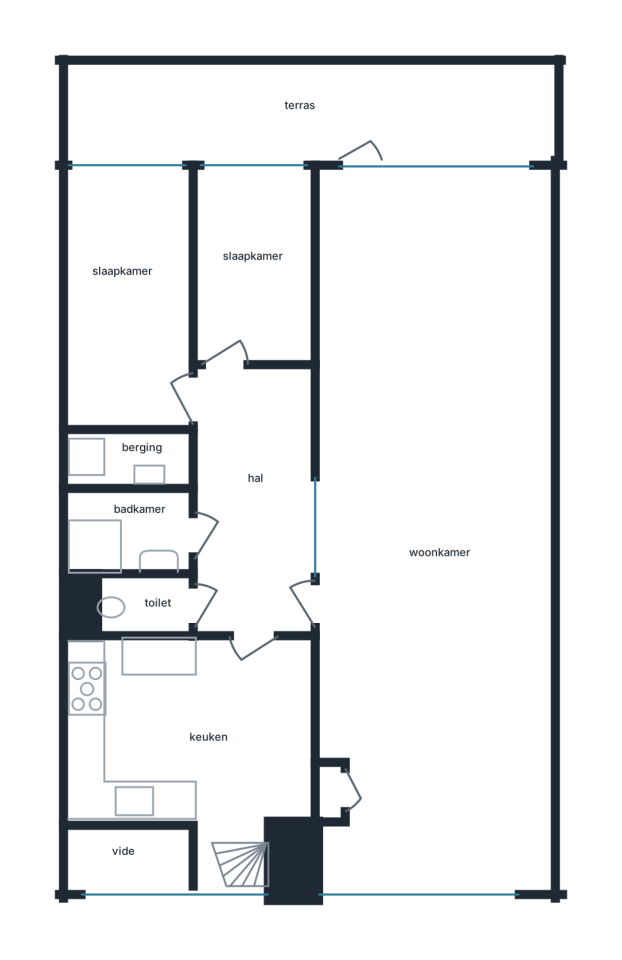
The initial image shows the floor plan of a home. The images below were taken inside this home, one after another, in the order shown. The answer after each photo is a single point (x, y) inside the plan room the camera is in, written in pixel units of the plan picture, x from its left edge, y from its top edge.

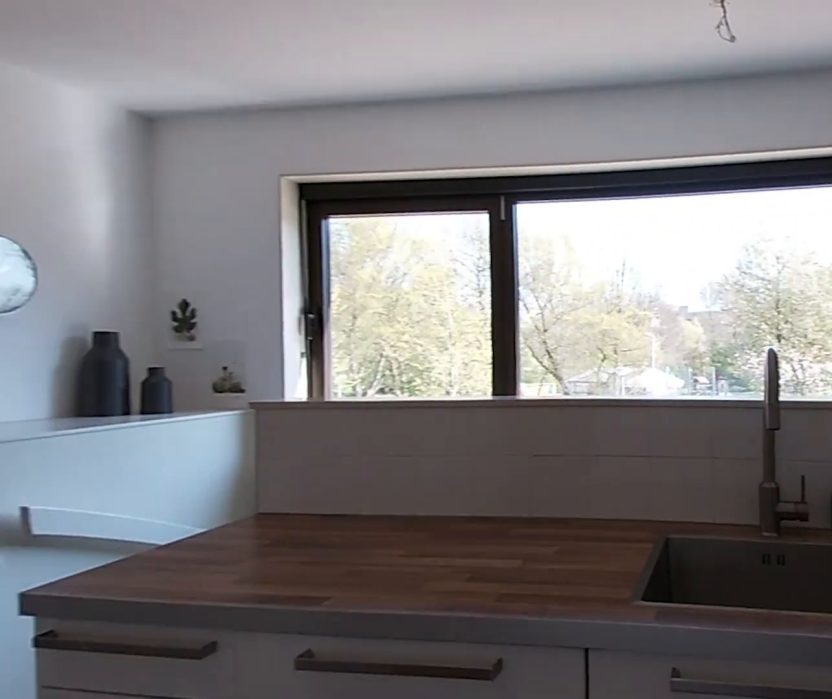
(193, 735)
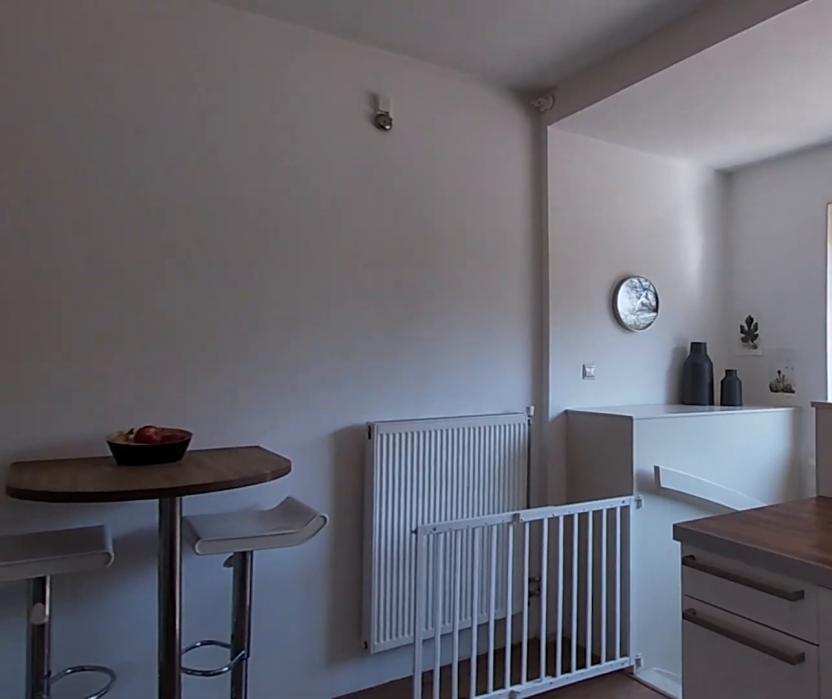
(193, 735)
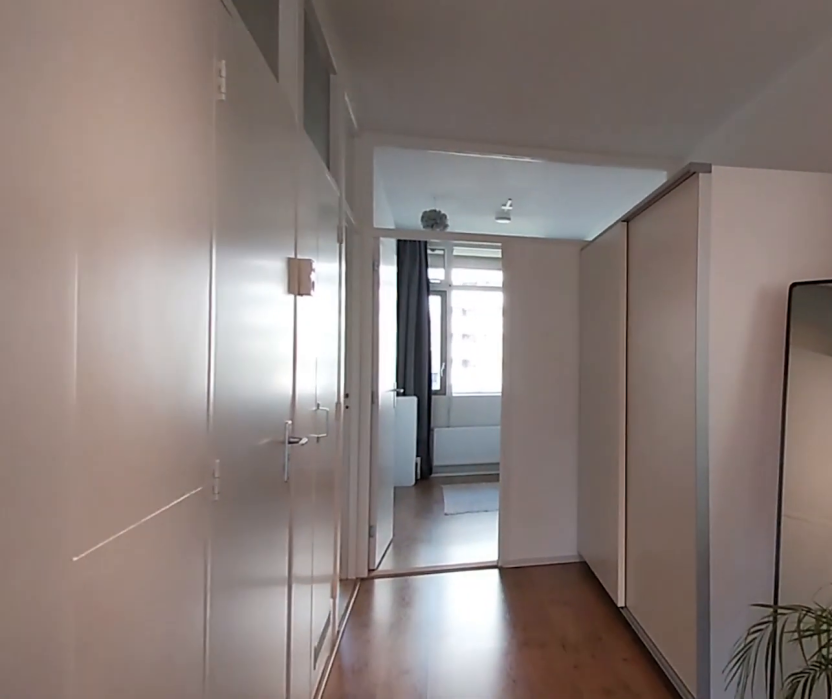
(254, 501)
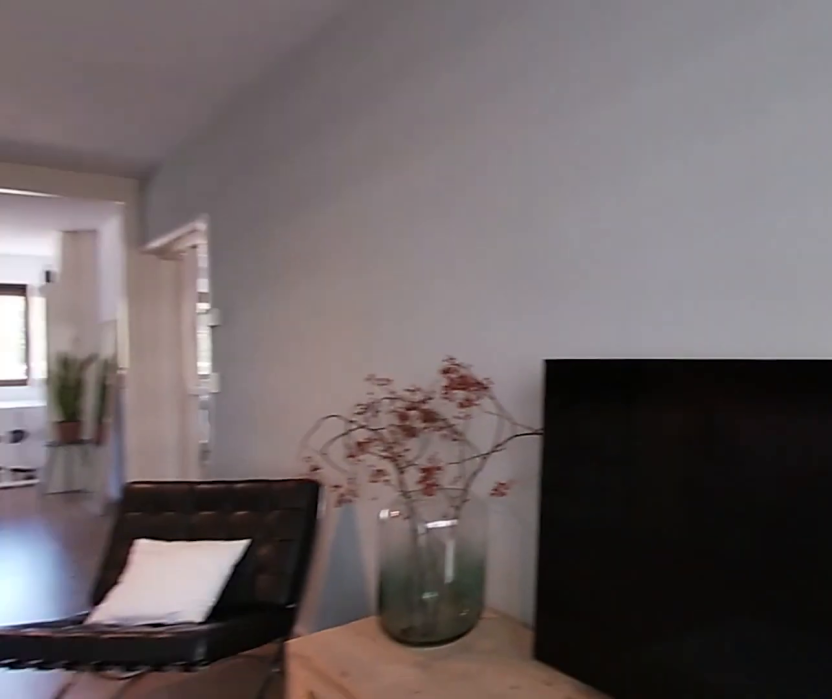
(448, 349)
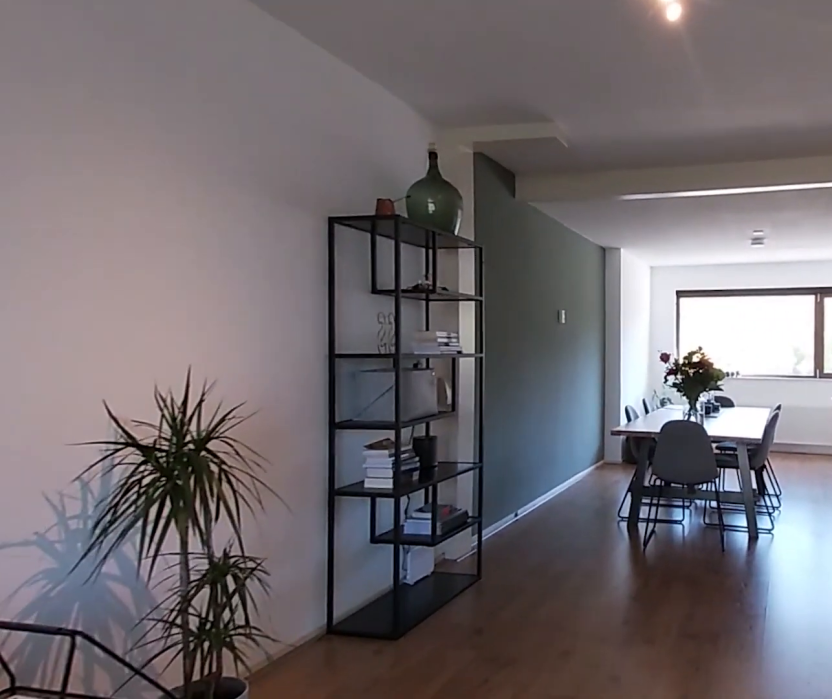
(448, 349)
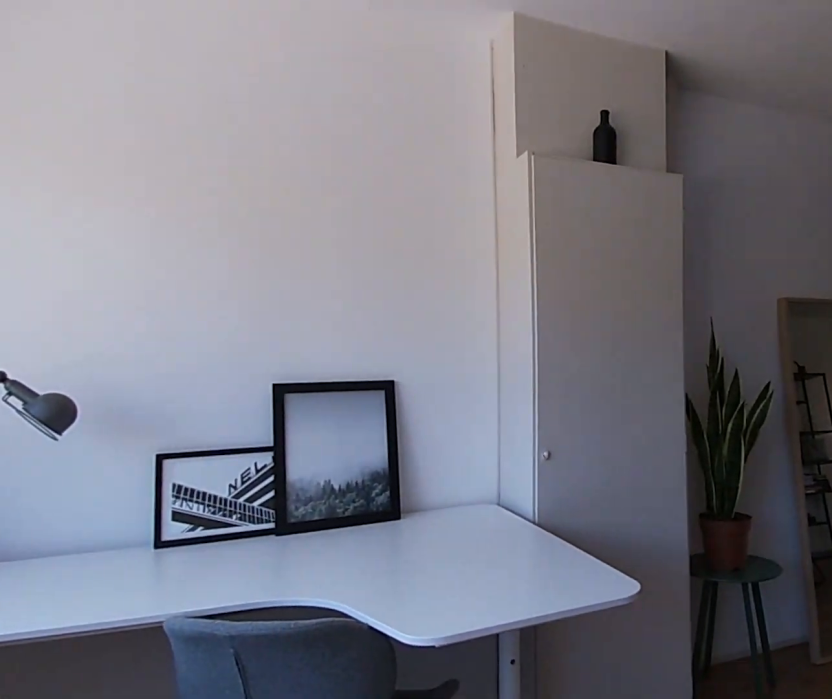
(448, 349)
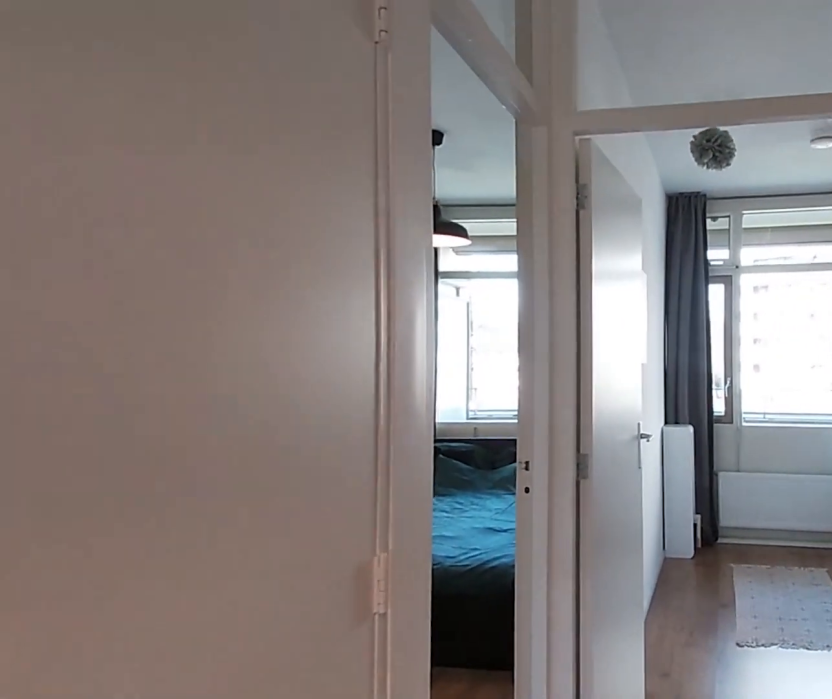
(254, 503)
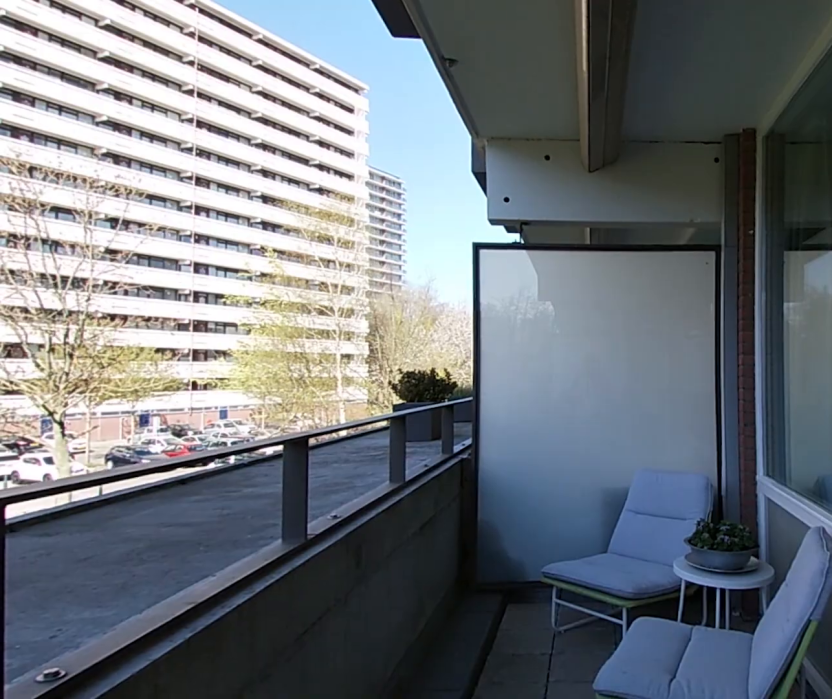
(311, 111)
